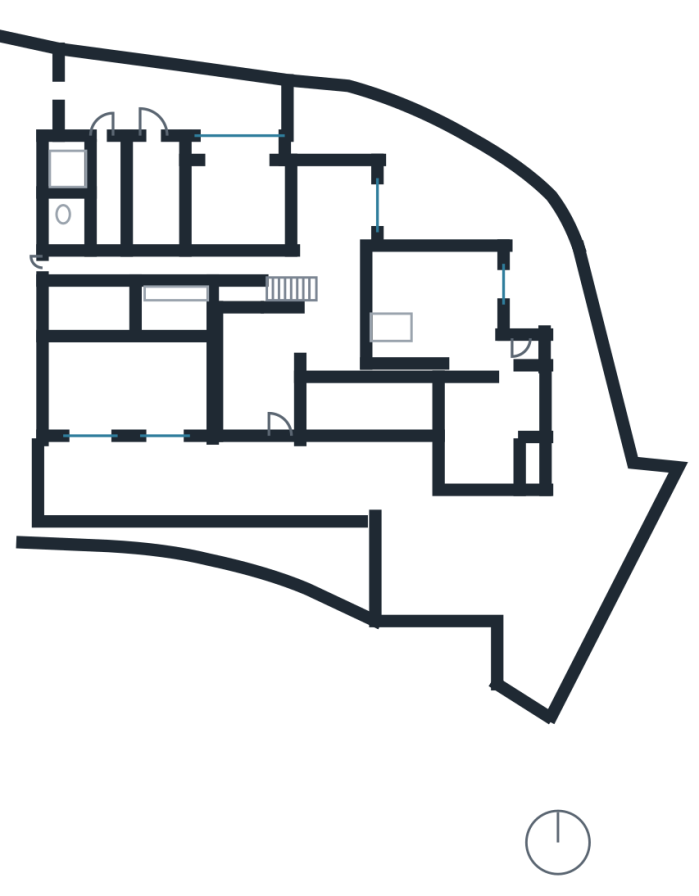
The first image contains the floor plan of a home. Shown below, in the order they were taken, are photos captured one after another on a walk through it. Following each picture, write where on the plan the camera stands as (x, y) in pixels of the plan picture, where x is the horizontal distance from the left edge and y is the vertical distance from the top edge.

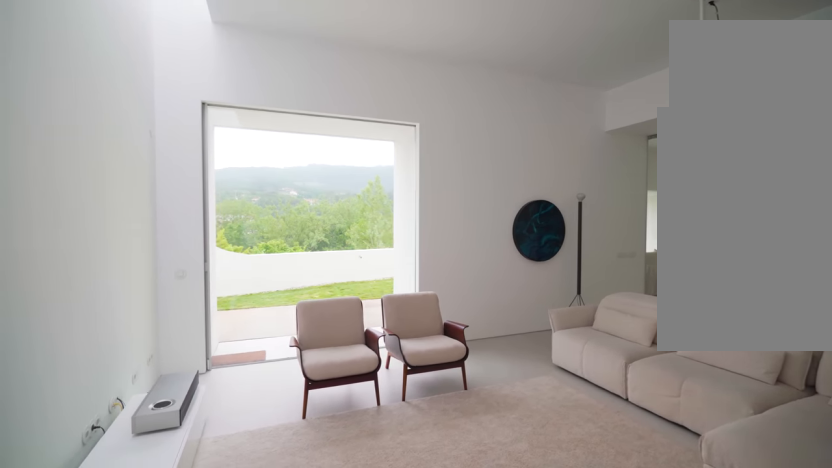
(429, 266)
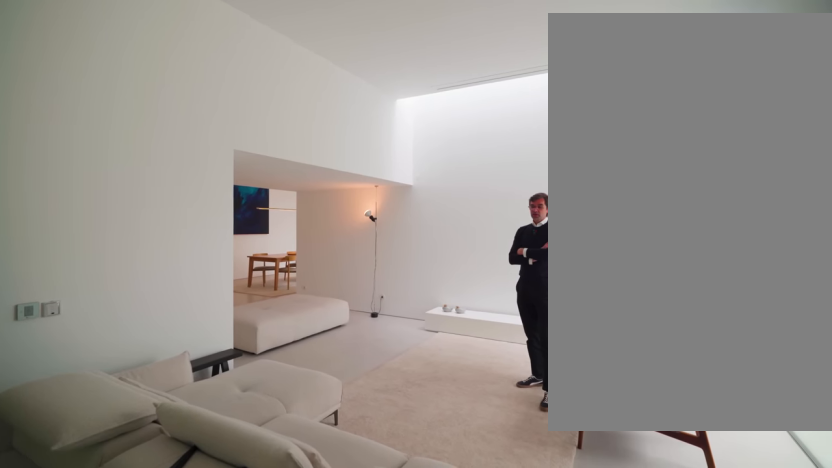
(457, 361)
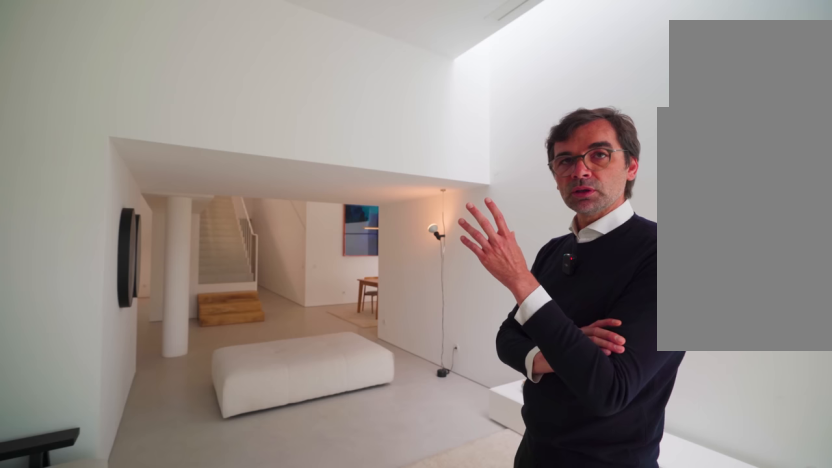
(480, 324)
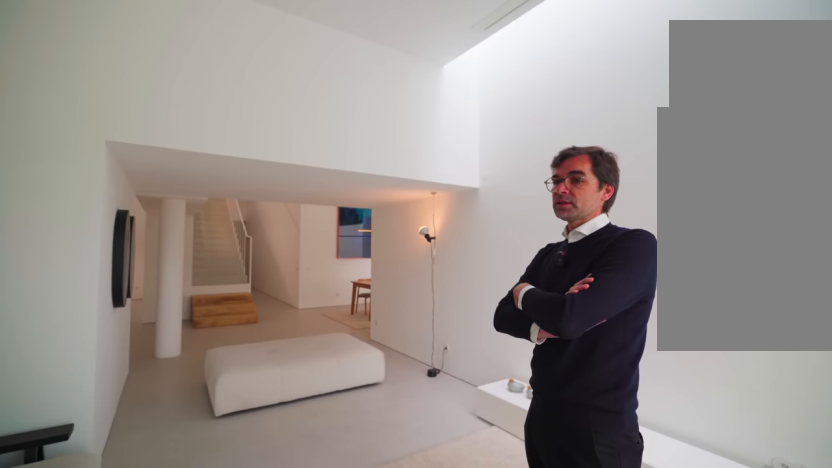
(481, 324)
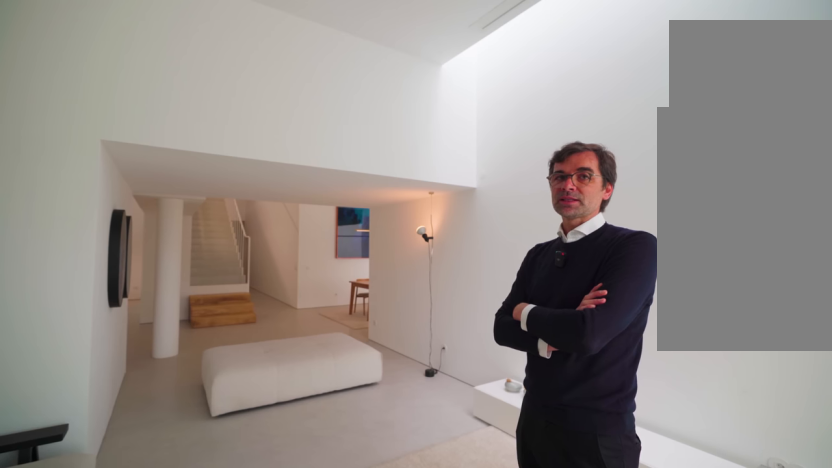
(480, 324)
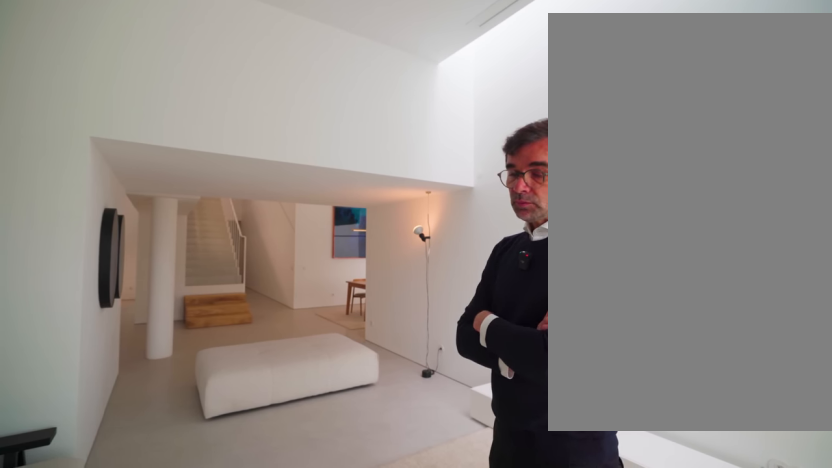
(480, 324)
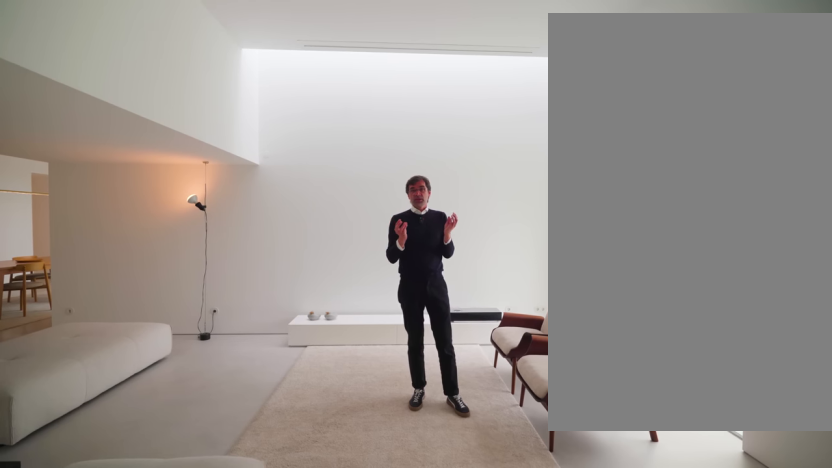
(461, 318)
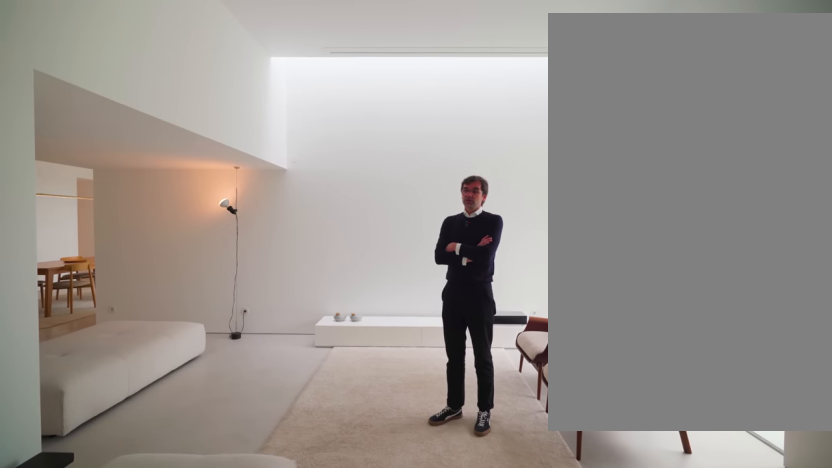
(462, 317)
